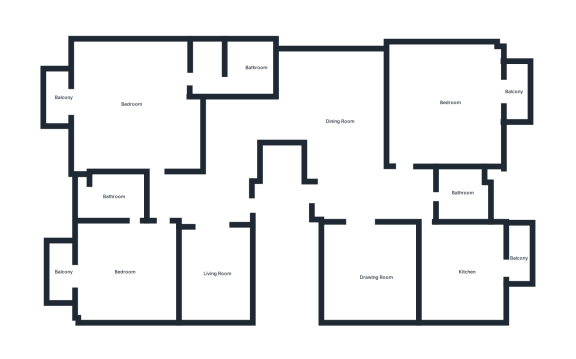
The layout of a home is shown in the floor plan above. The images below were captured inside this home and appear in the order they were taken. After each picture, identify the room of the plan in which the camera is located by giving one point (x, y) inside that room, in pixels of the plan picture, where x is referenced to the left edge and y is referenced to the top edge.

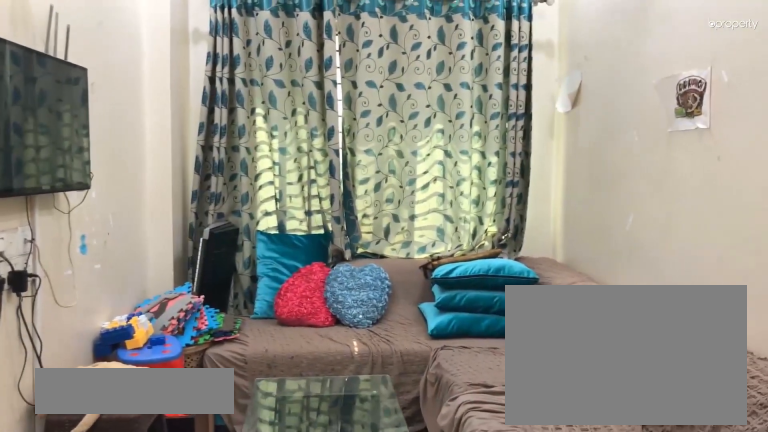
(215, 270)
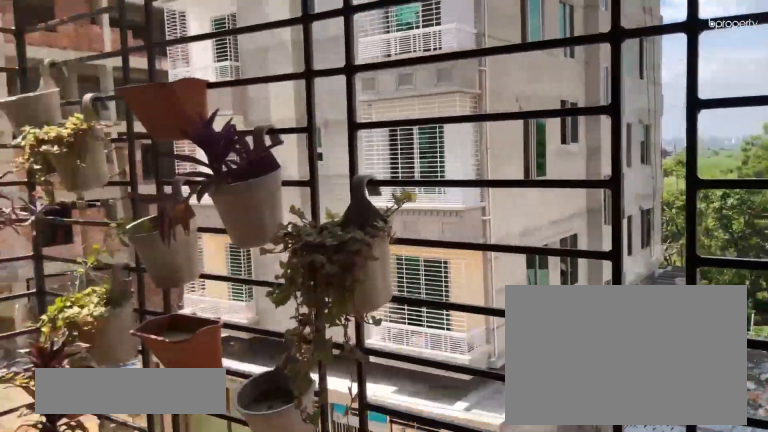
(61, 274)
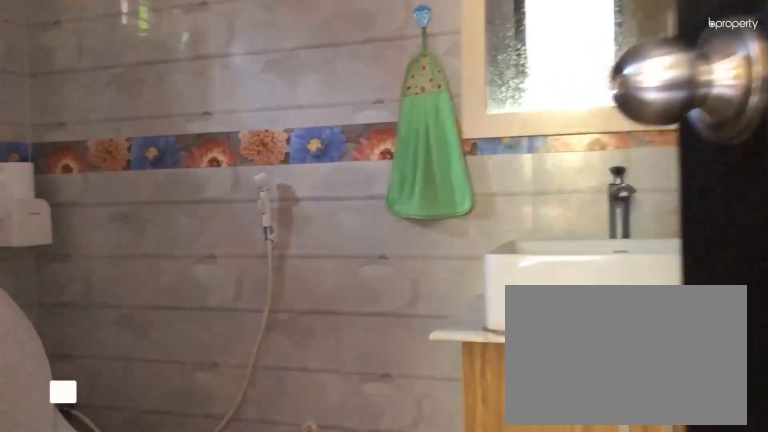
(115, 193)
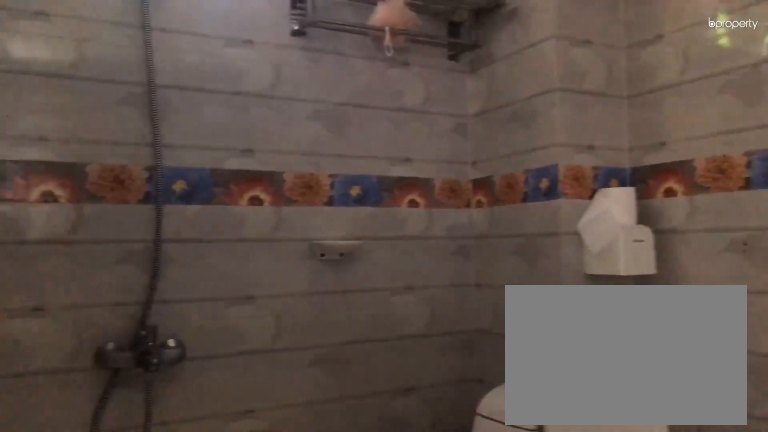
(115, 193)
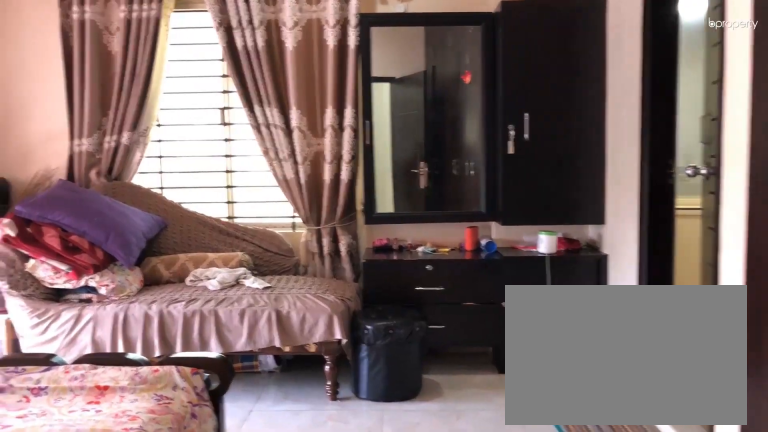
(144, 104)
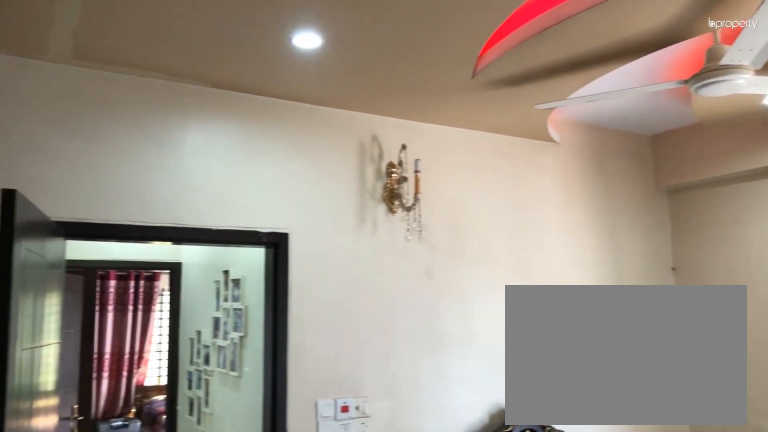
(110, 100)
